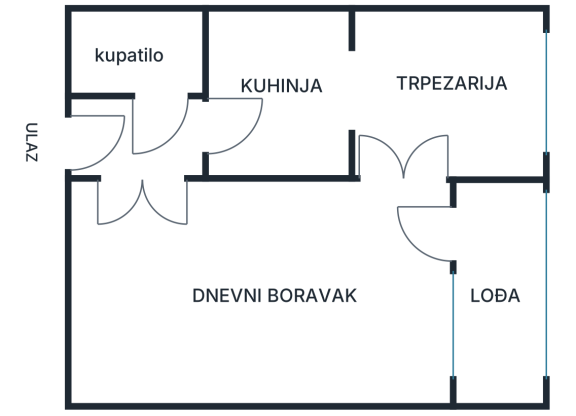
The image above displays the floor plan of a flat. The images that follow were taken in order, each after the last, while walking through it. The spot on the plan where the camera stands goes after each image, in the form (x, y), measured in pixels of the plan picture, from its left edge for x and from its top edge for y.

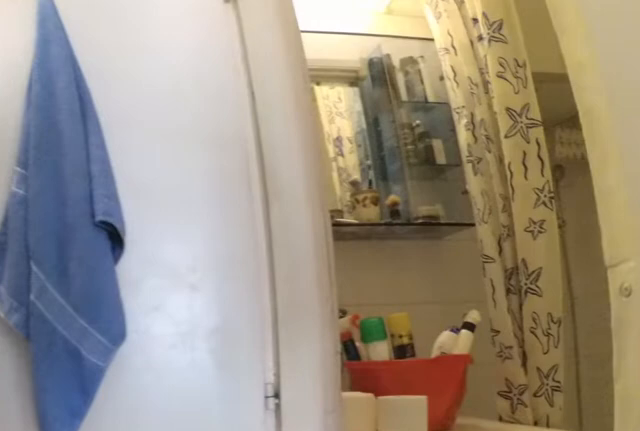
(194, 121)
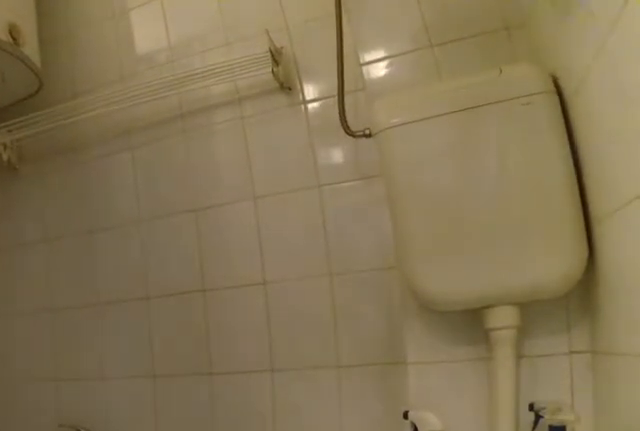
(164, 103)
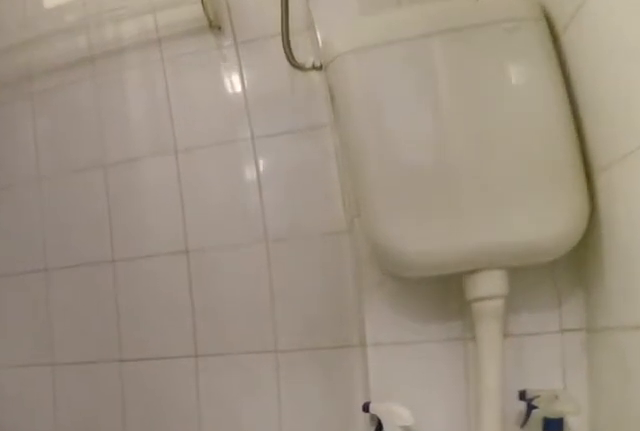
(152, 89)
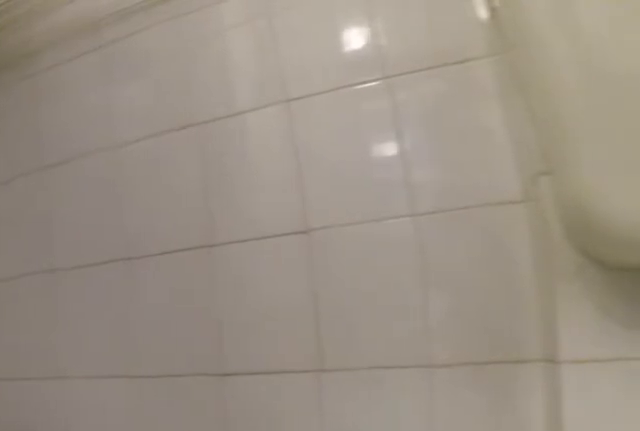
(138, 71)
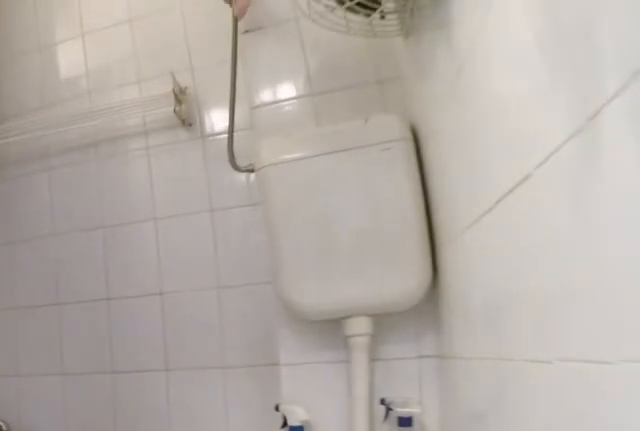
(162, 105)
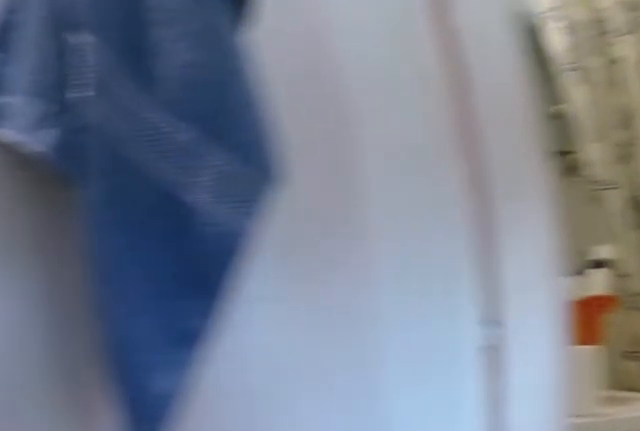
(191, 126)
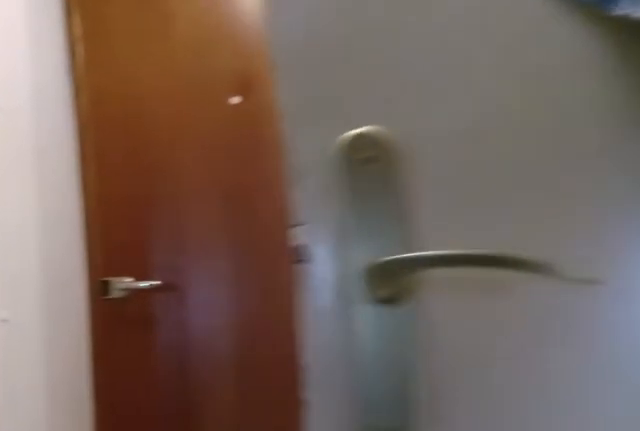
(184, 122)
